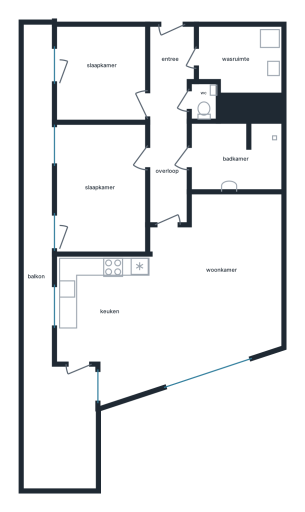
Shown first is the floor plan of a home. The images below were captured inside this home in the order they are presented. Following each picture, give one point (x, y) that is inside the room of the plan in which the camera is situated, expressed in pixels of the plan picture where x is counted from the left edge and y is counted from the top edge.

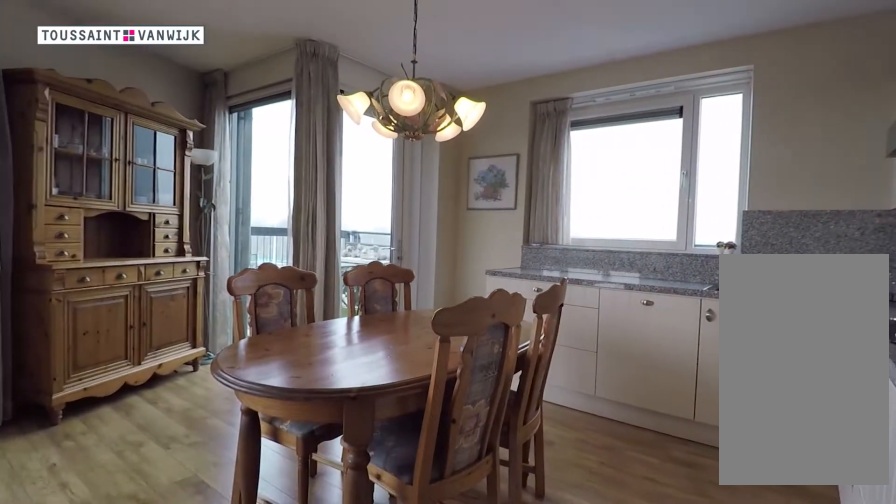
(107, 318)
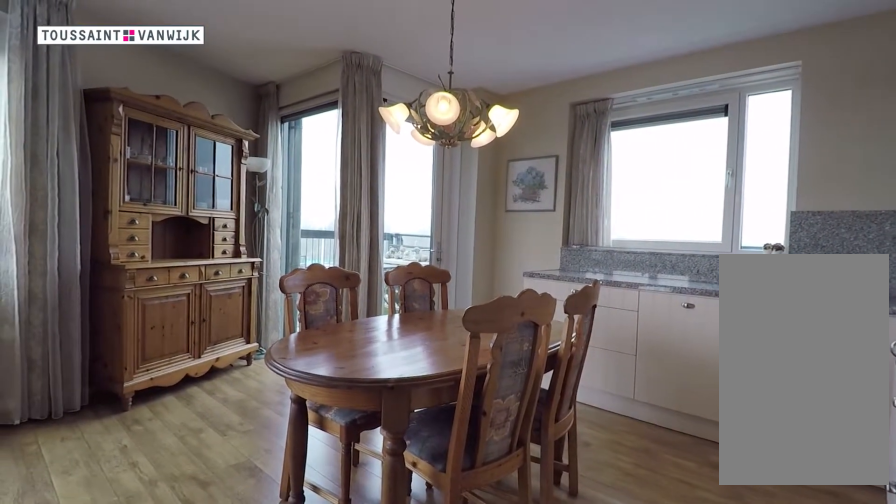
(107, 318)
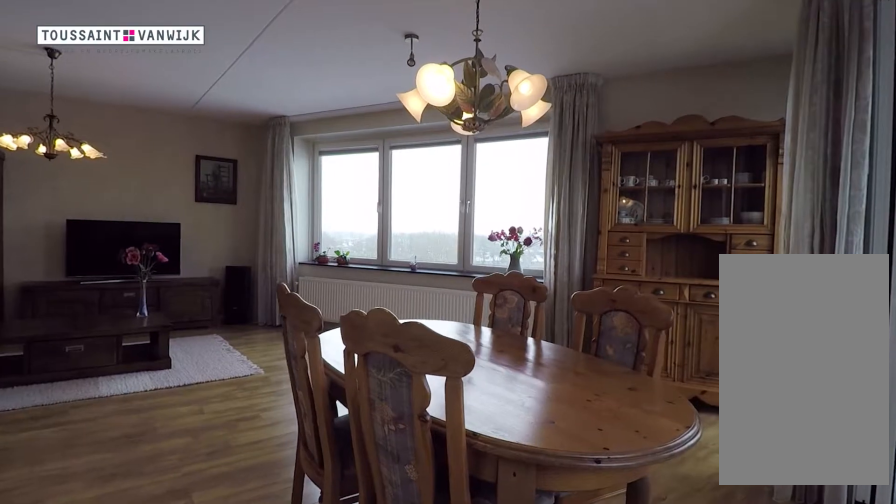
(101, 265)
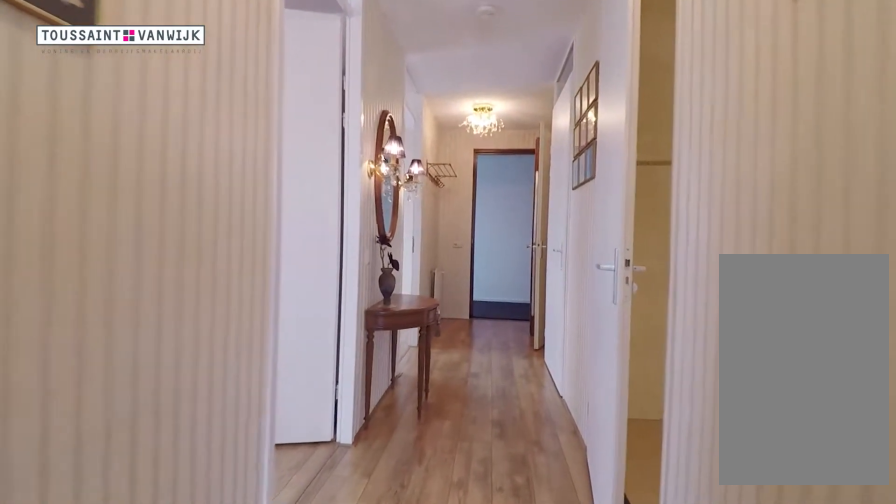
(169, 122)
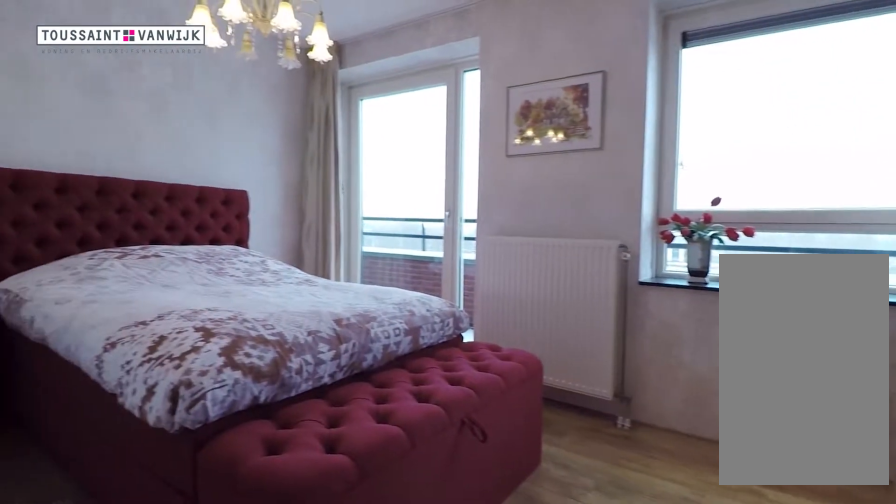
(103, 189)
